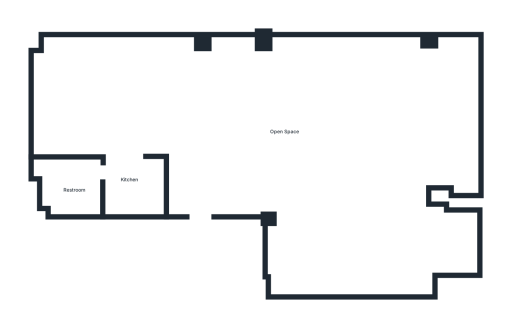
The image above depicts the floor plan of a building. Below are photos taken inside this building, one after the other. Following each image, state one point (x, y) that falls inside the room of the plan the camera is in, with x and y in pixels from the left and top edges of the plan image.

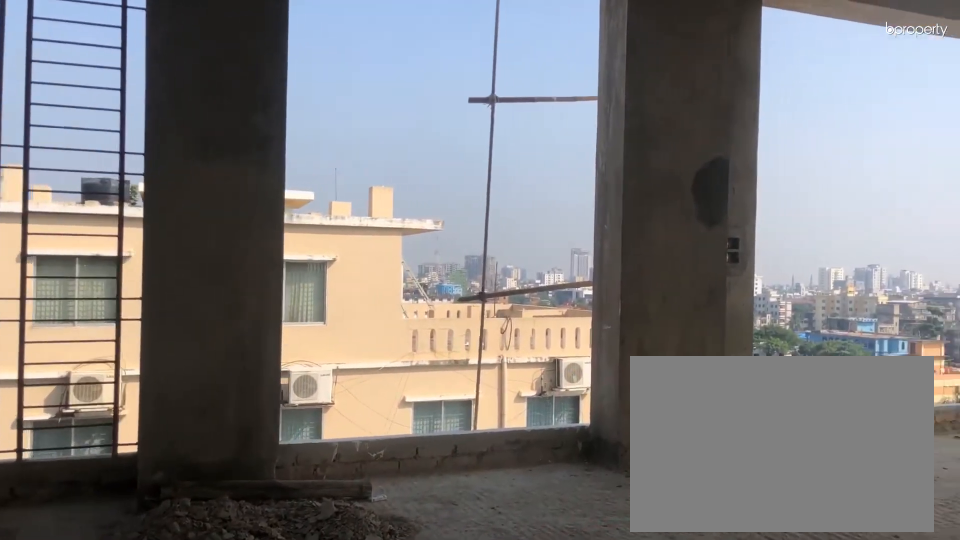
(279, 115)
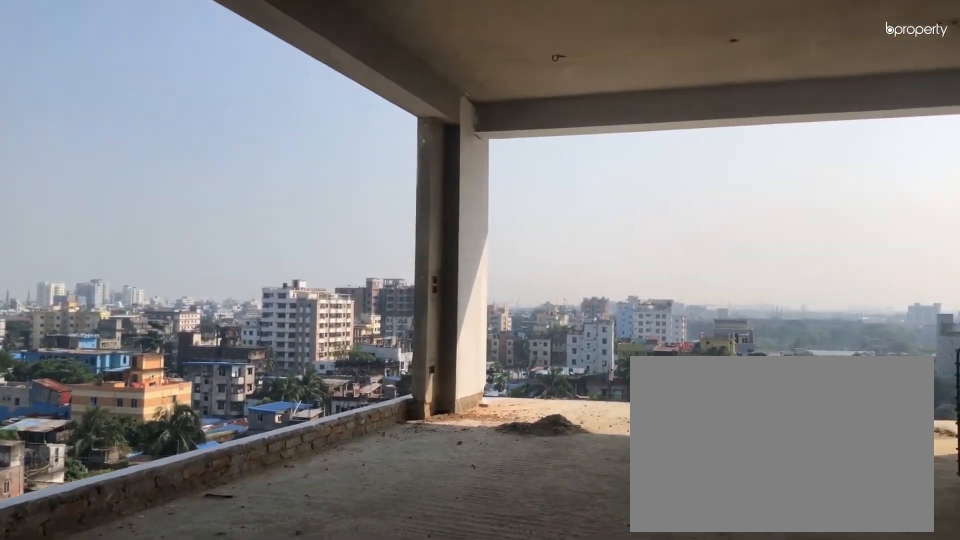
(279, 115)
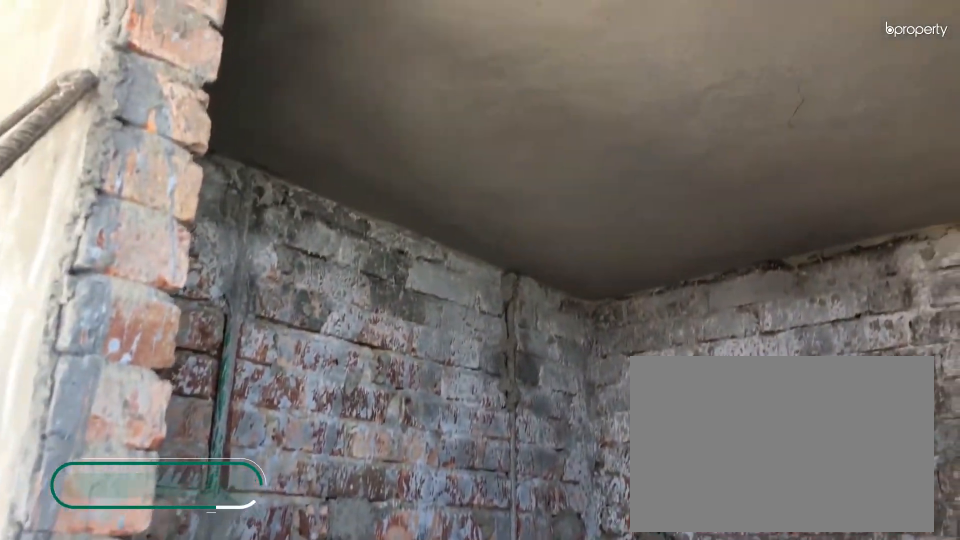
(129, 189)
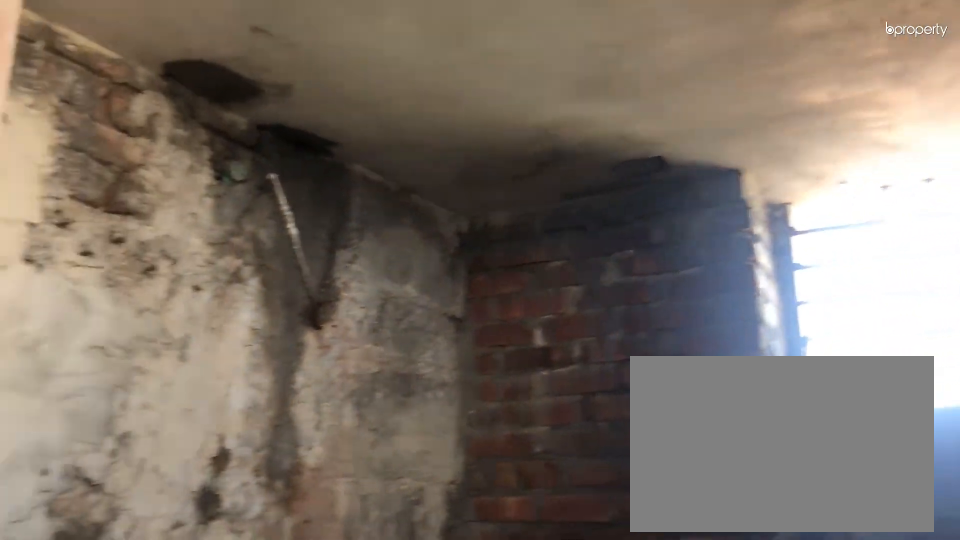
(74, 189)
